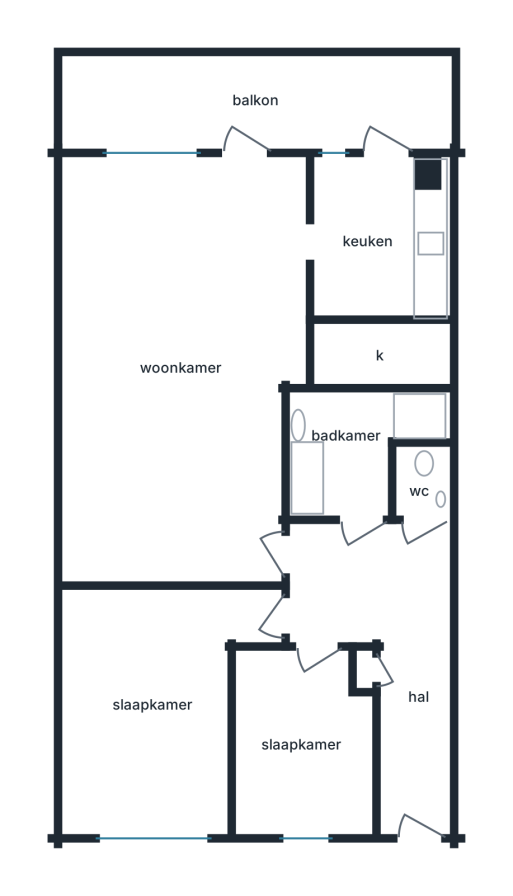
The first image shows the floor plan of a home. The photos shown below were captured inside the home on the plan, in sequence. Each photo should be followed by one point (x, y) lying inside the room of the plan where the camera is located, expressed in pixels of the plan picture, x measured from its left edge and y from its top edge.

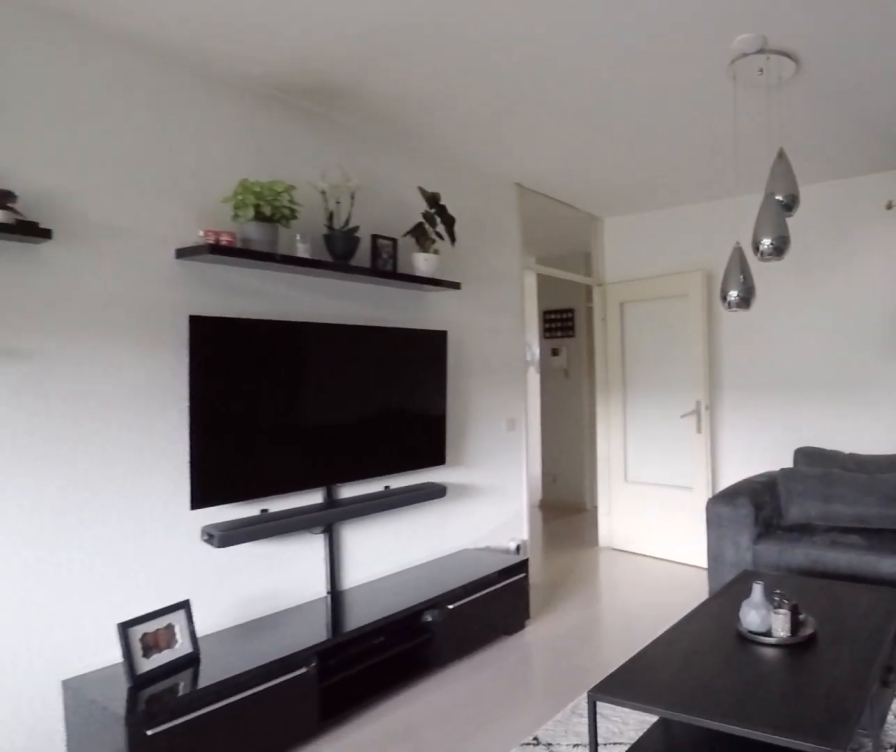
(181, 363)
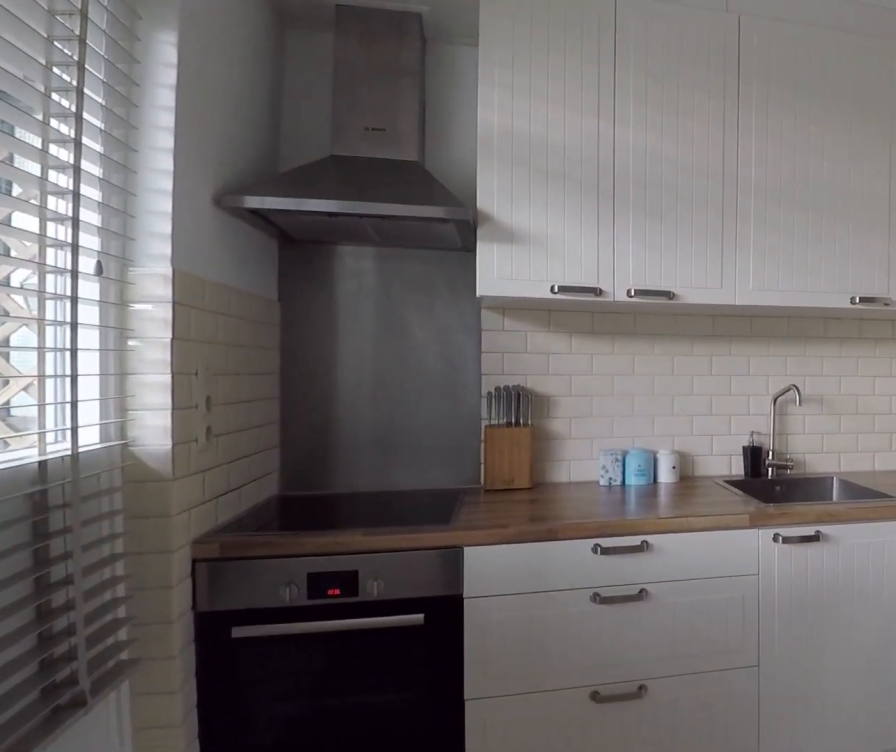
(377, 239)
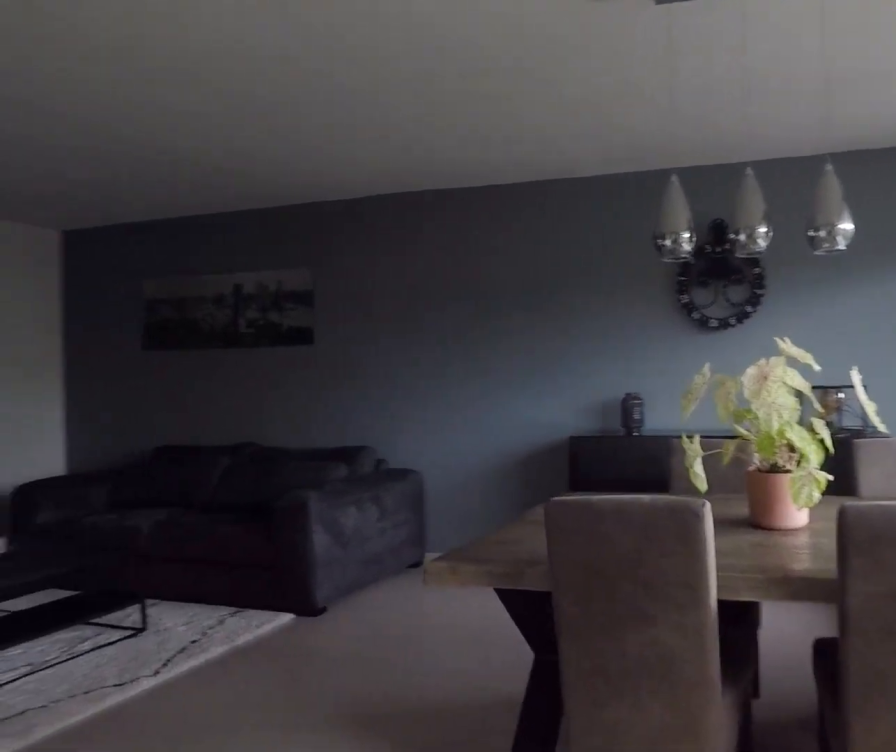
(181, 363)
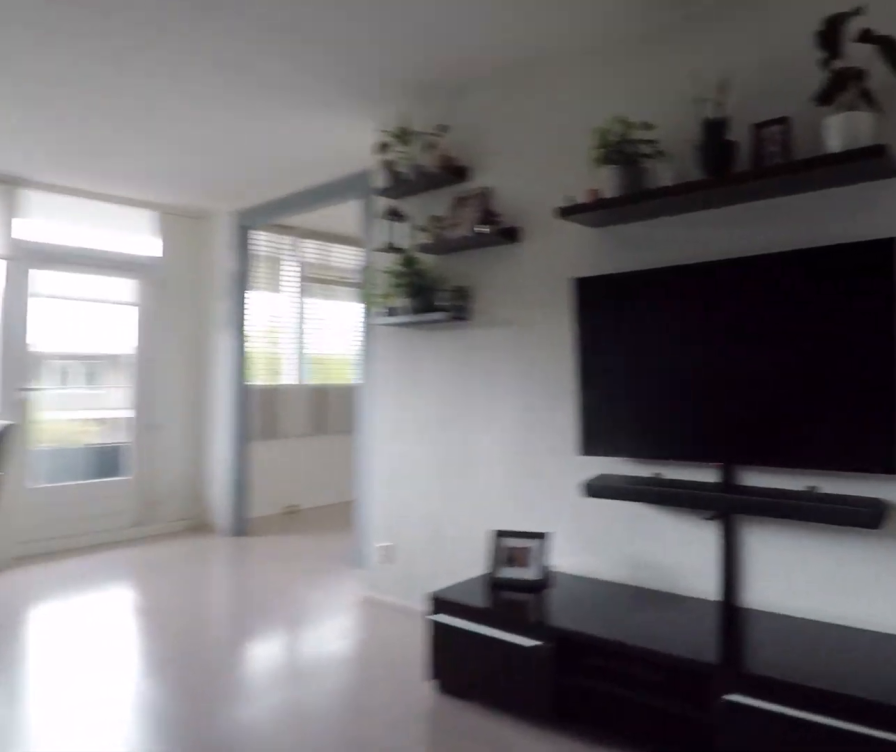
(181, 363)
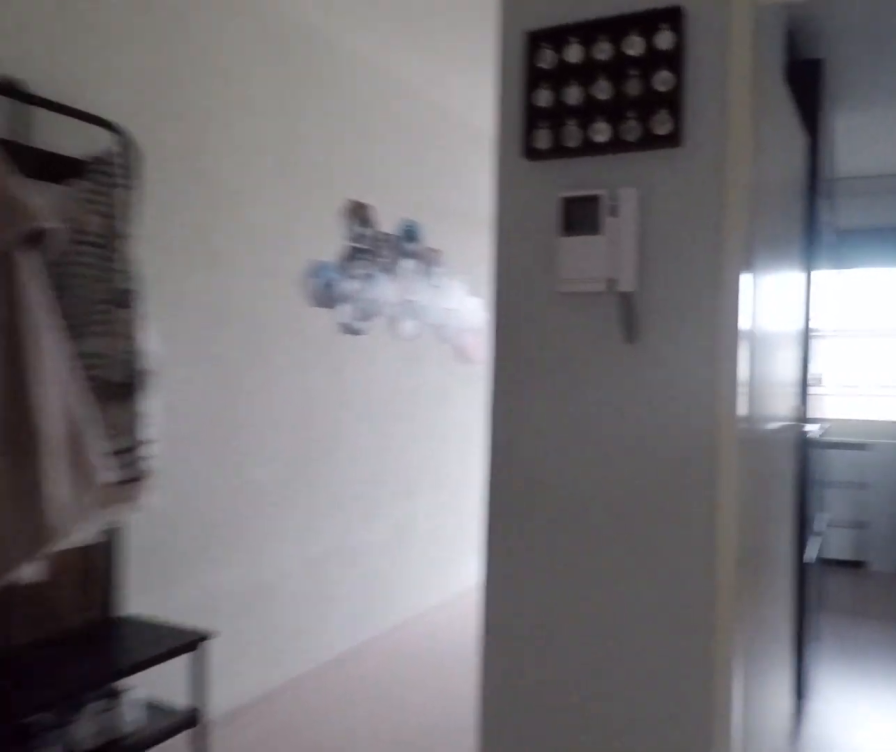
(385, 644)
